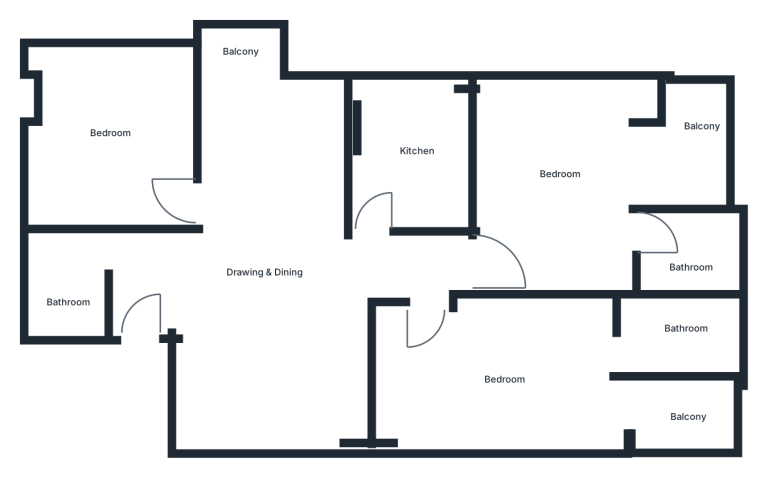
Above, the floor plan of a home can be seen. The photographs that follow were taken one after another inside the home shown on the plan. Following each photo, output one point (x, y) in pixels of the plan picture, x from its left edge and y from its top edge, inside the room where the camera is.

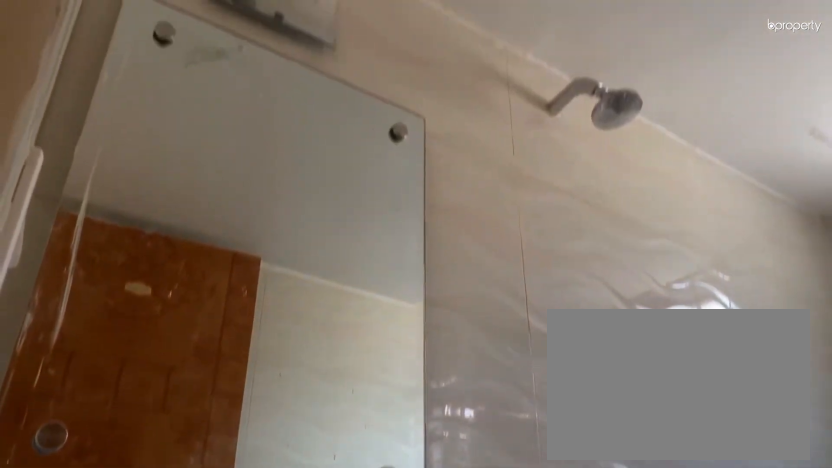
(668, 338)
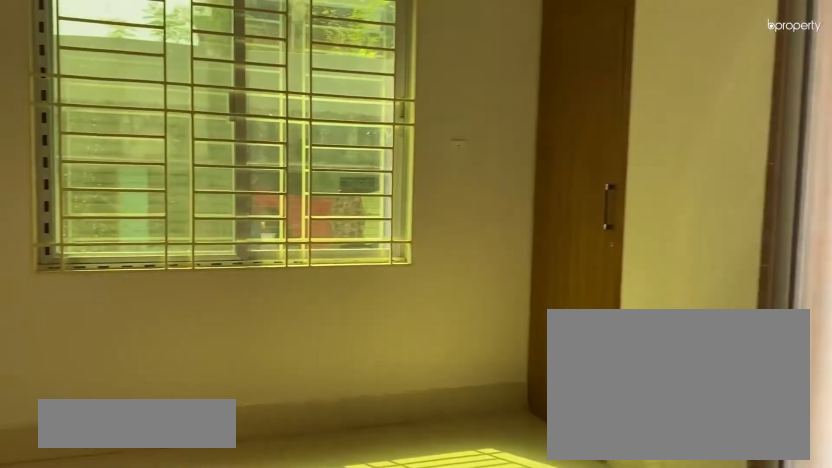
(574, 196)
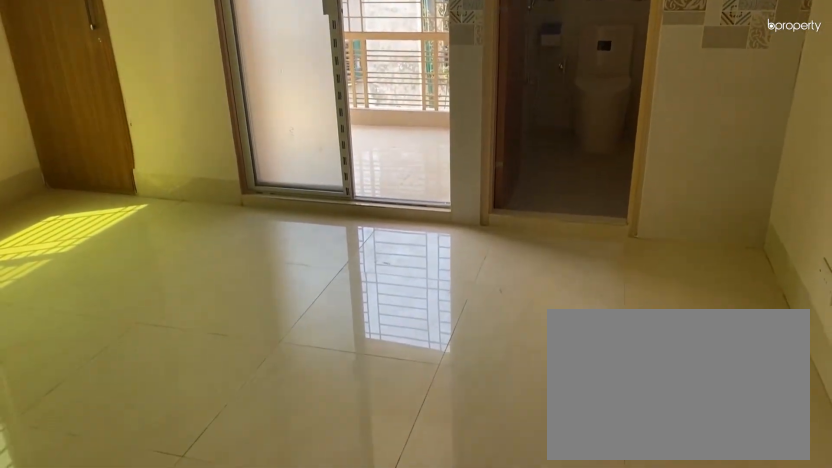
(574, 196)
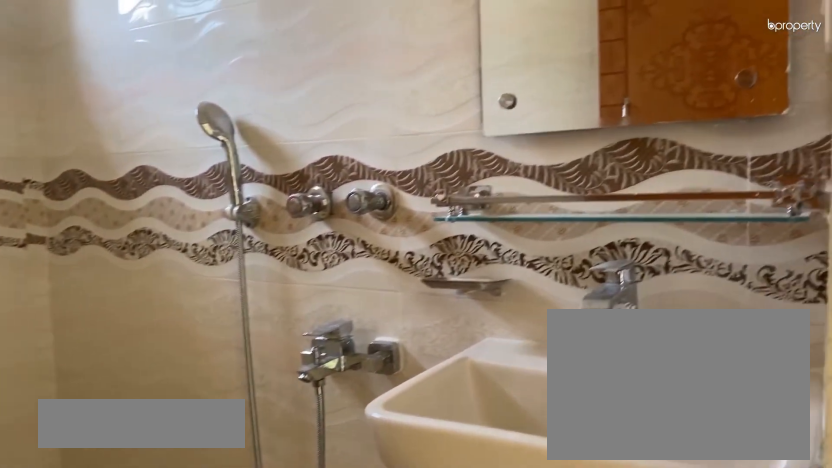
(685, 253)
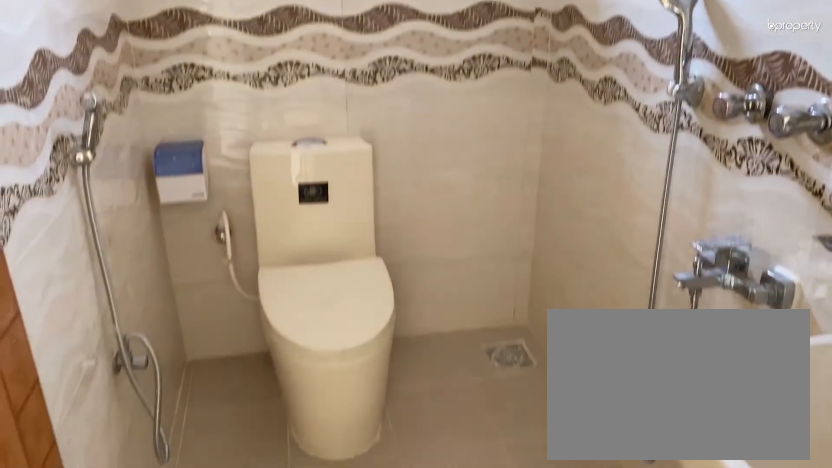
(685, 253)
